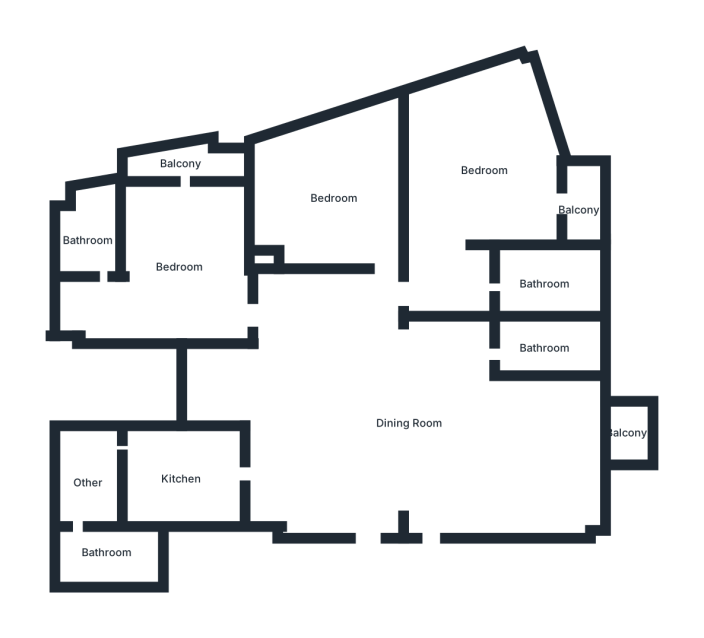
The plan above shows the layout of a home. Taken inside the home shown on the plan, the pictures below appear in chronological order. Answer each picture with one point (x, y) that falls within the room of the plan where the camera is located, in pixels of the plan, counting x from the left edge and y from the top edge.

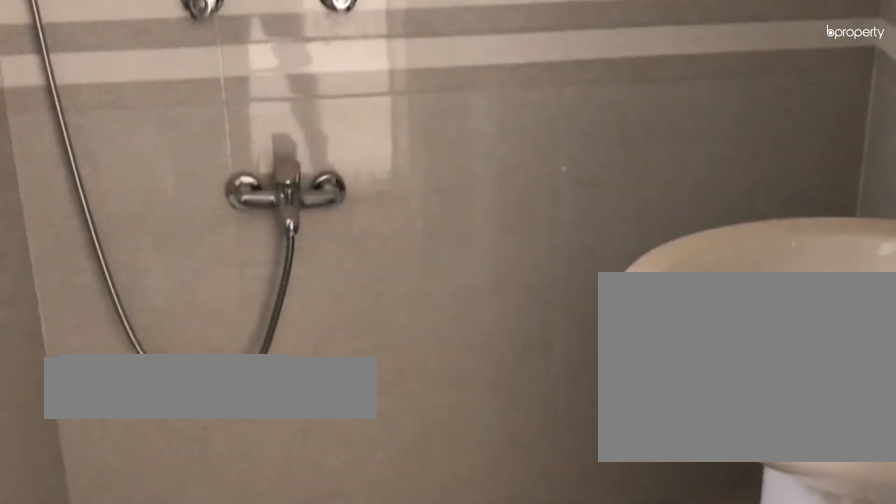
(88, 240)
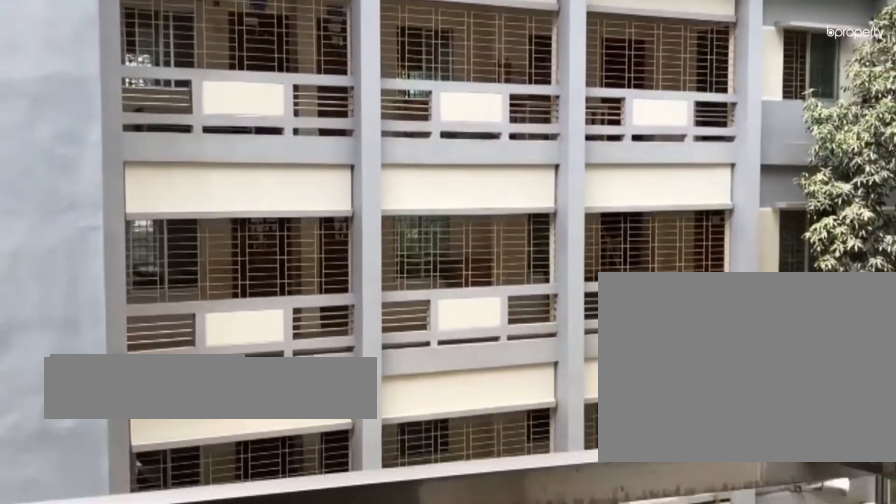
(176, 162)
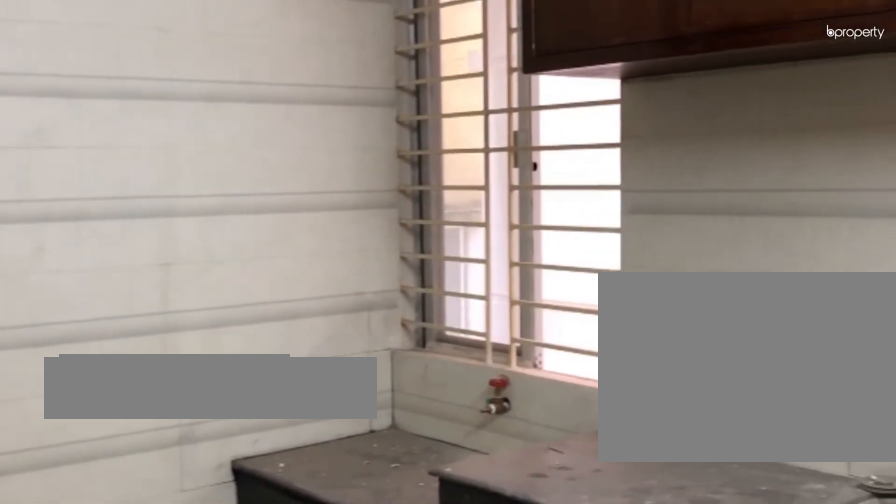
(178, 479)
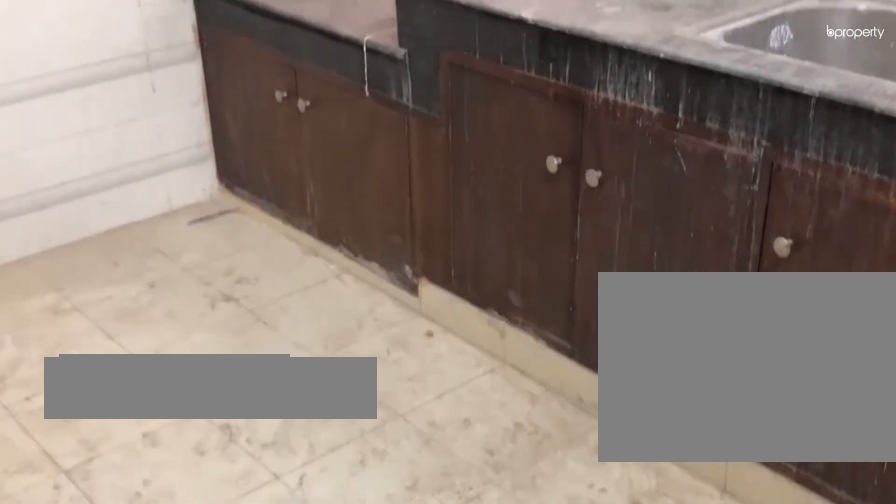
(178, 479)
